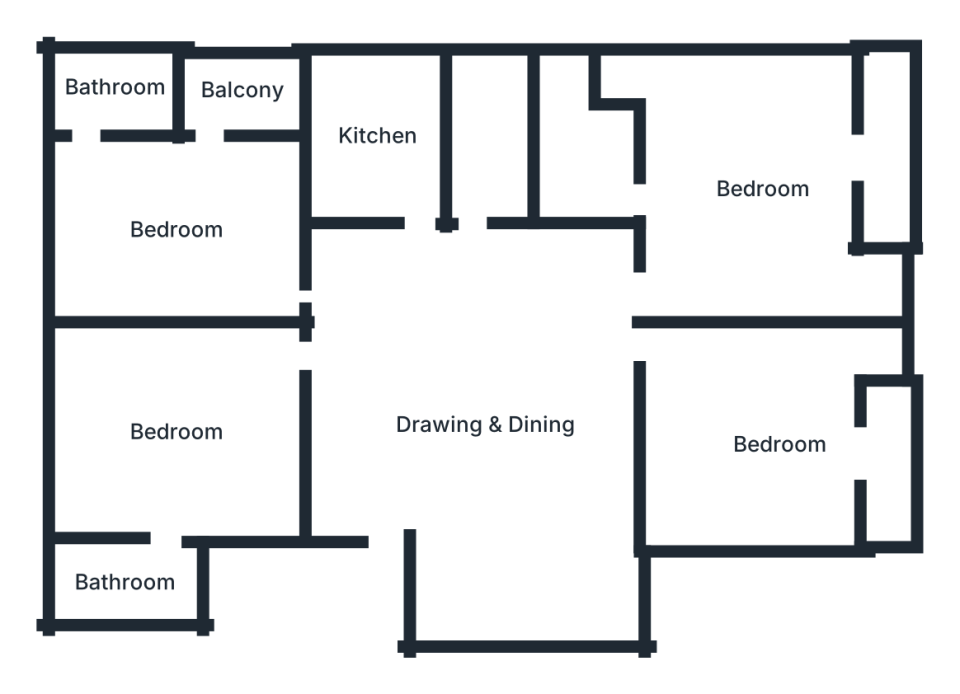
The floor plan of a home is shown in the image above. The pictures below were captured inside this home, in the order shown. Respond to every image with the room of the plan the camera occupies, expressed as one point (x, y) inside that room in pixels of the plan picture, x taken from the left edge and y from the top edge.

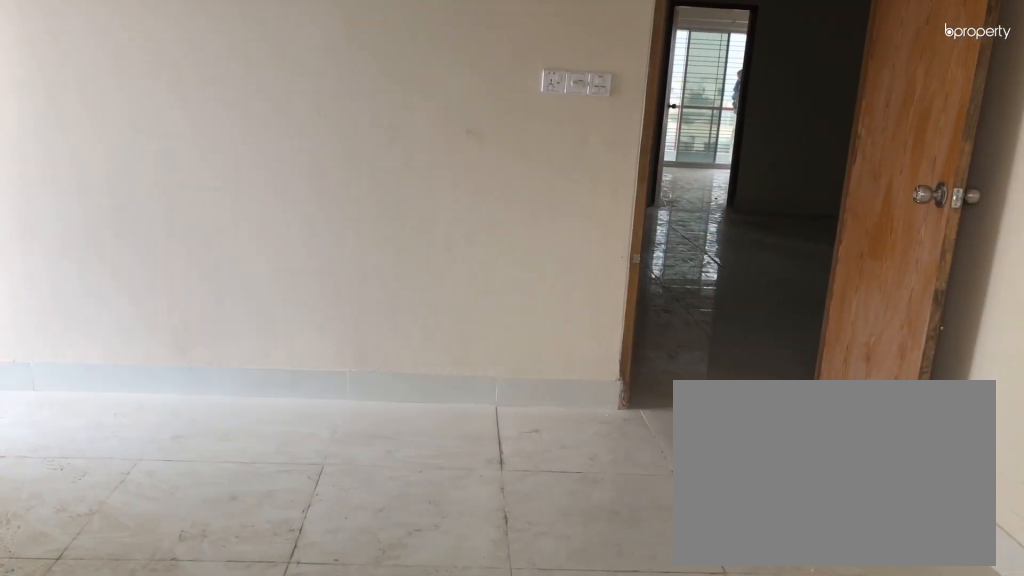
(178, 229)
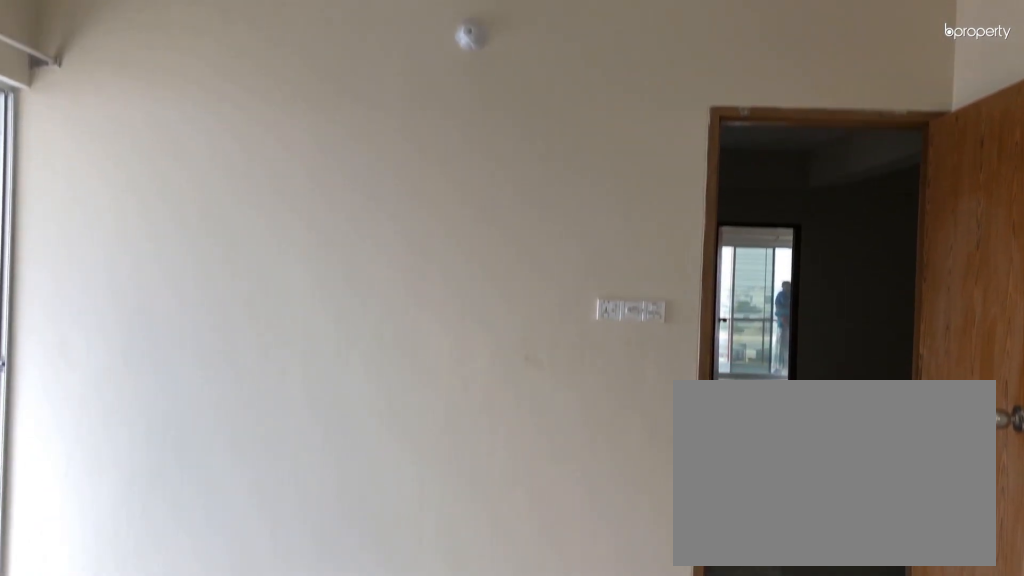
(178, 229)
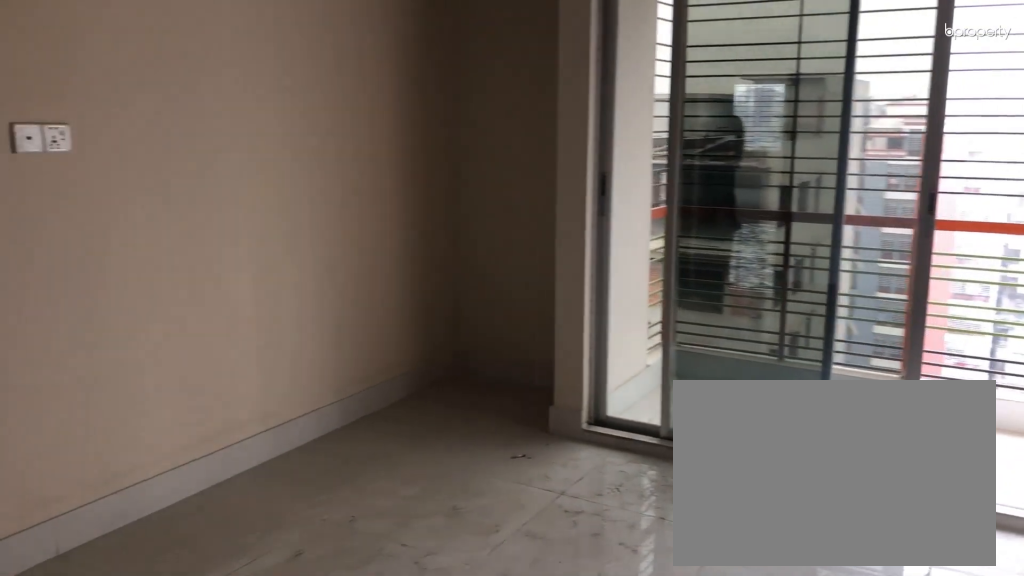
(777, 439)
